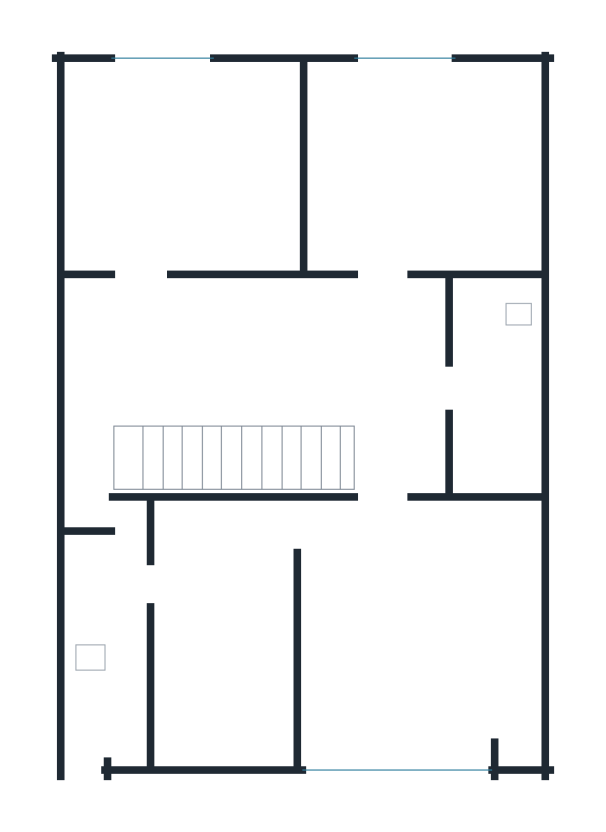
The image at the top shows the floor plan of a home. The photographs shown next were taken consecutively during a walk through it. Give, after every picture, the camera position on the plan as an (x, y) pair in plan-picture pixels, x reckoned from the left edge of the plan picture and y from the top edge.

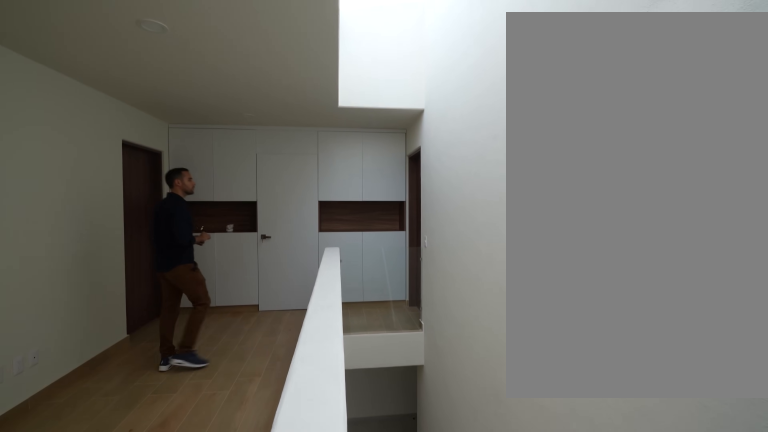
(85, 417)
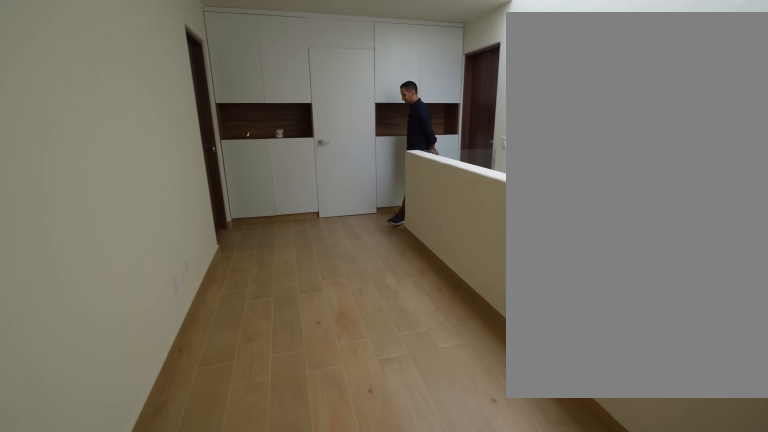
(89, 341)
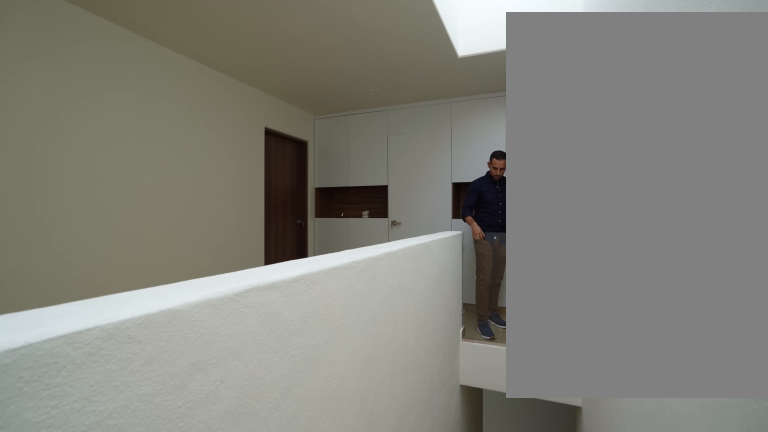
(113, 432)
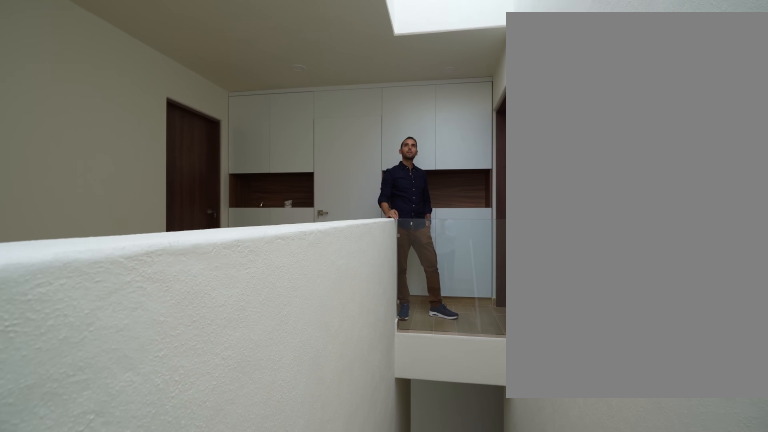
(111, 410)
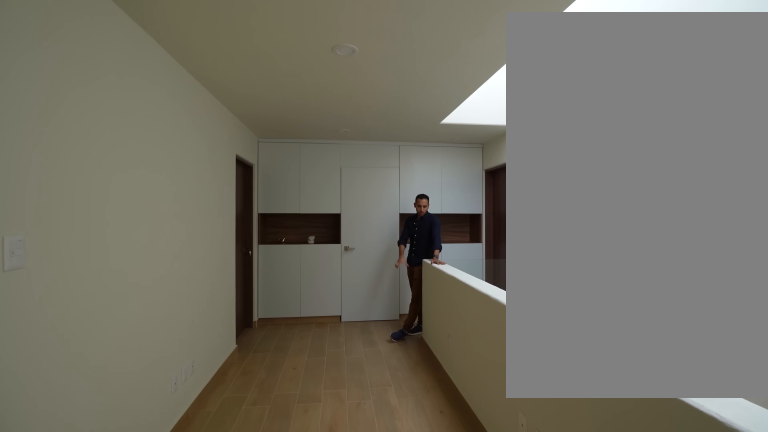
(94, 392)
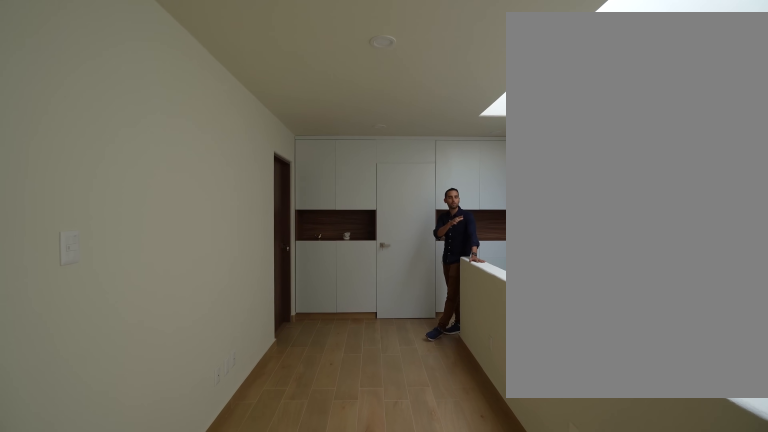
(93, 391)
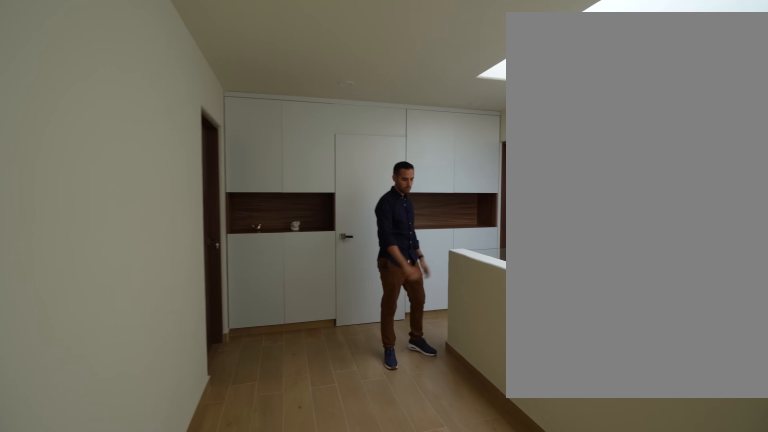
(93, 392)
